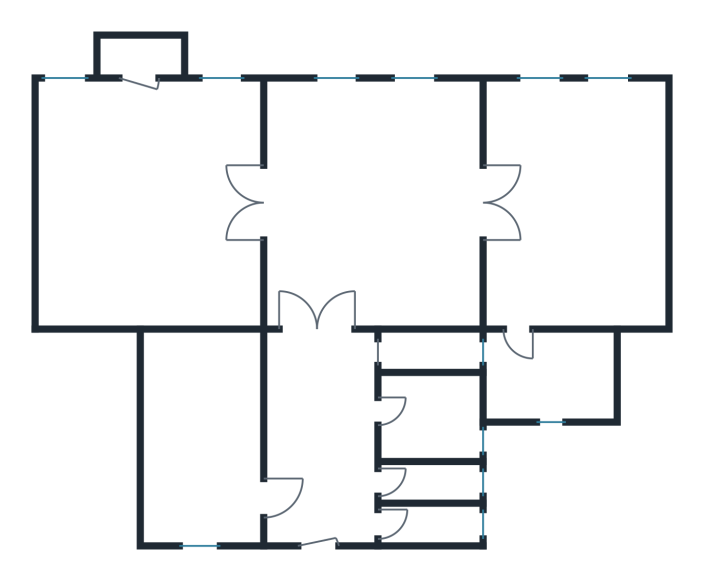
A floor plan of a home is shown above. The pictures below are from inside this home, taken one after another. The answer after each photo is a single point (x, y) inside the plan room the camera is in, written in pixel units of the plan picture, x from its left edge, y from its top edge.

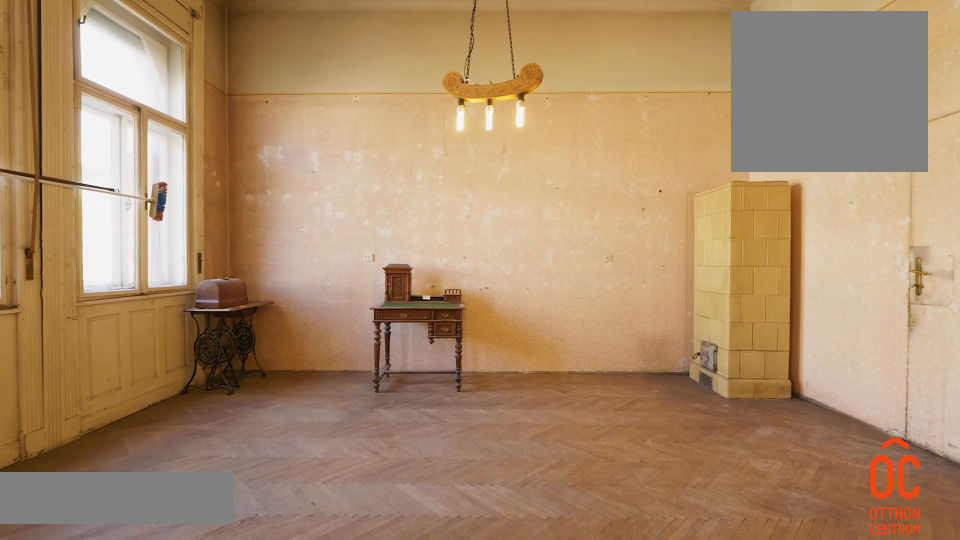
(585, 203)
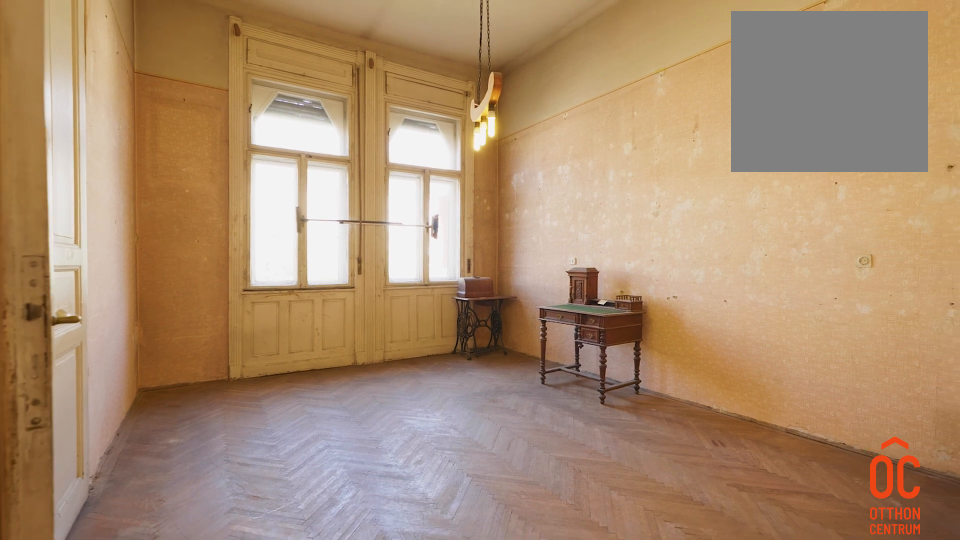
(585, 203)
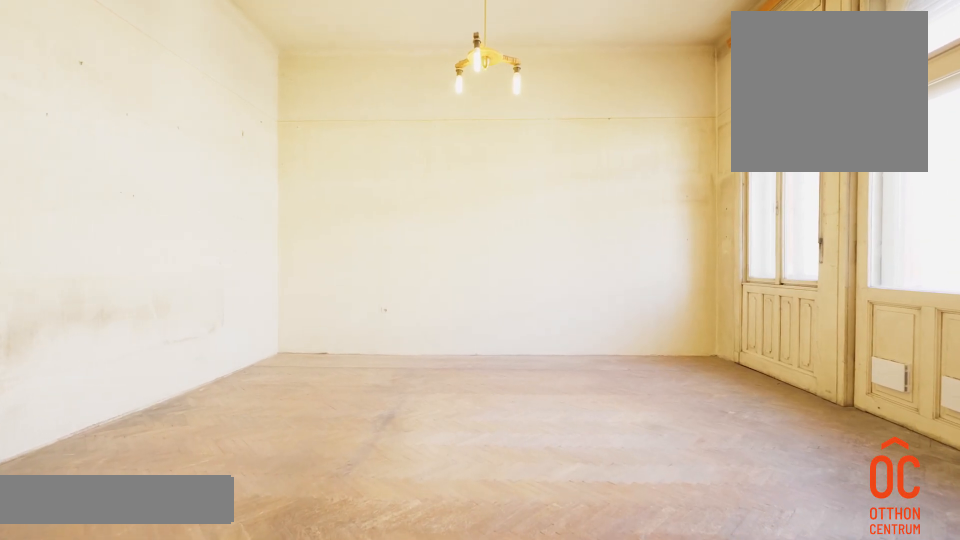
(151, 202)
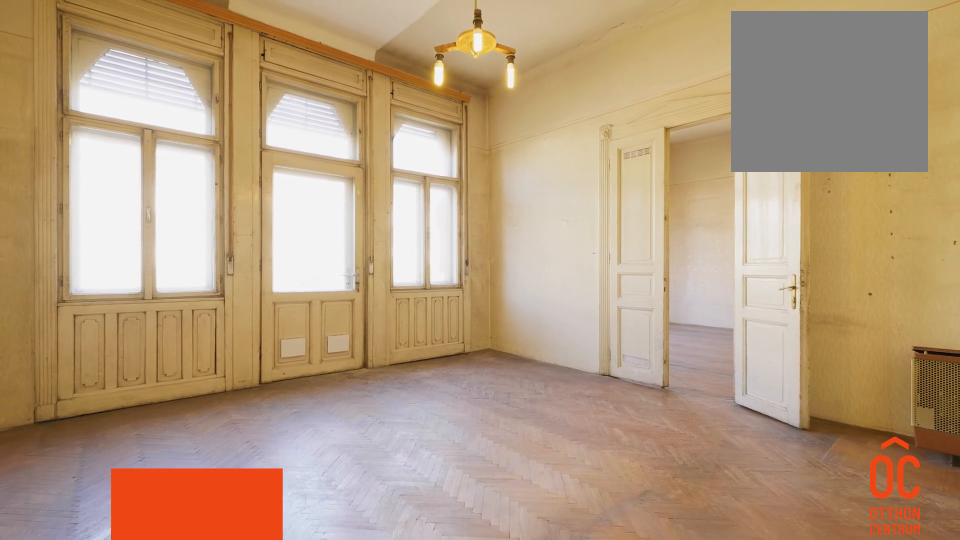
(152, 203)
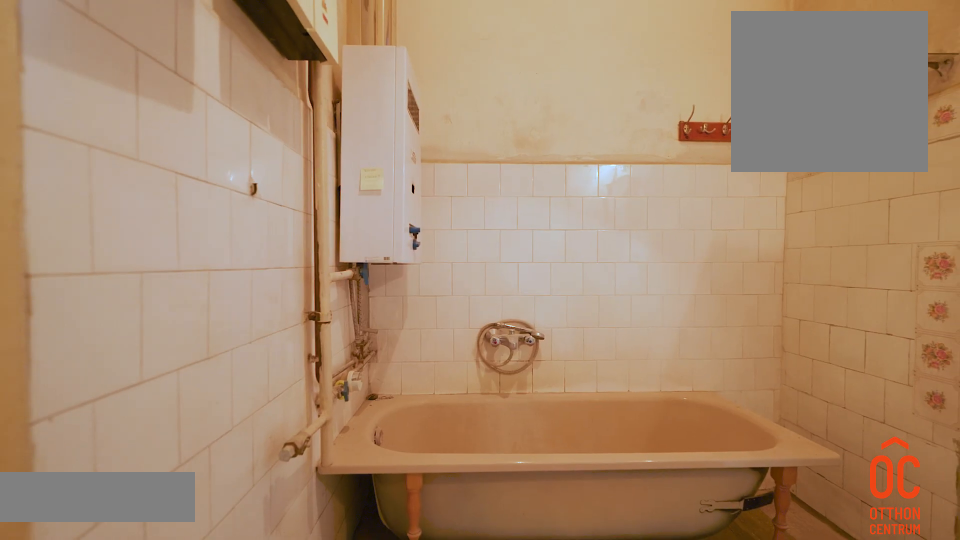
(563, 371)
